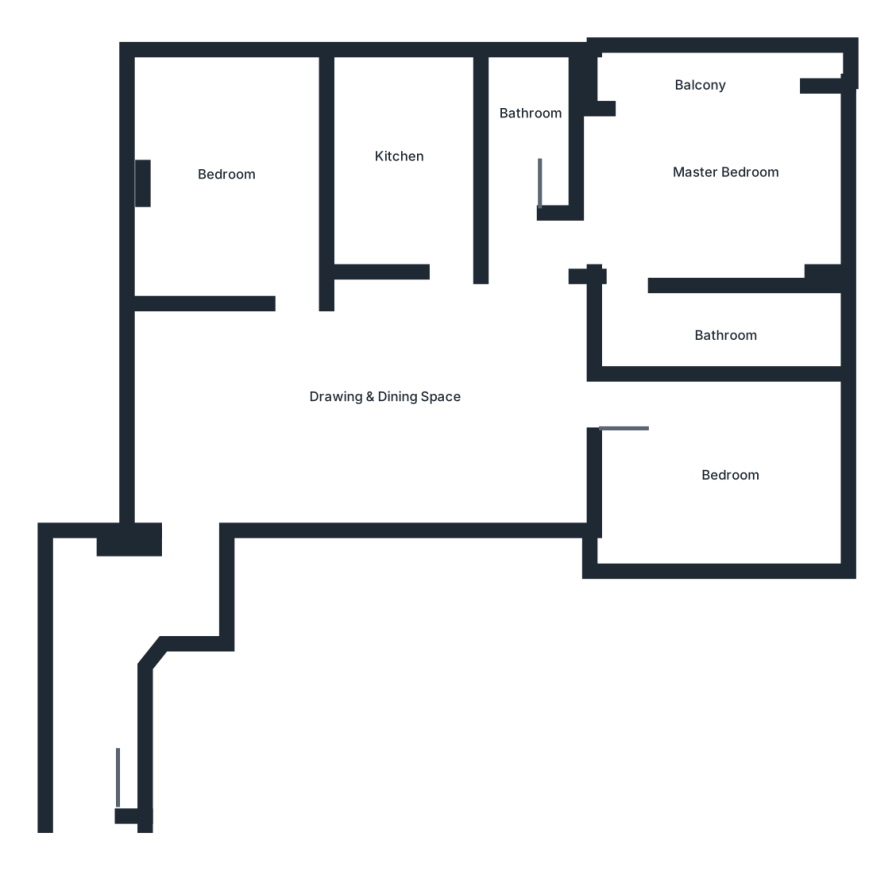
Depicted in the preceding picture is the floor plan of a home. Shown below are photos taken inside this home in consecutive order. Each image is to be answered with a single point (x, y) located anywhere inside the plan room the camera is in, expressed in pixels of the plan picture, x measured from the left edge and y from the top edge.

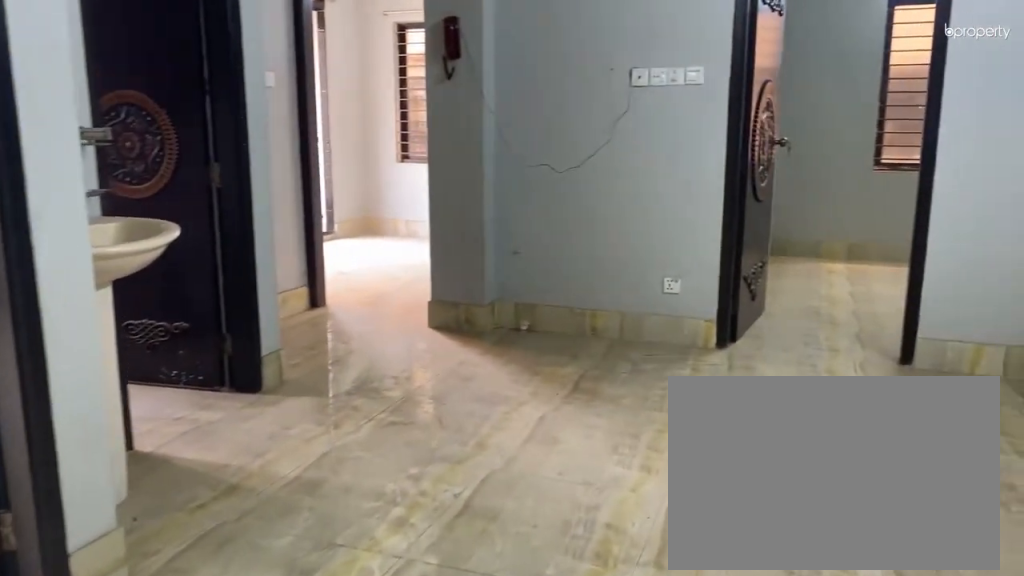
(378, 368)
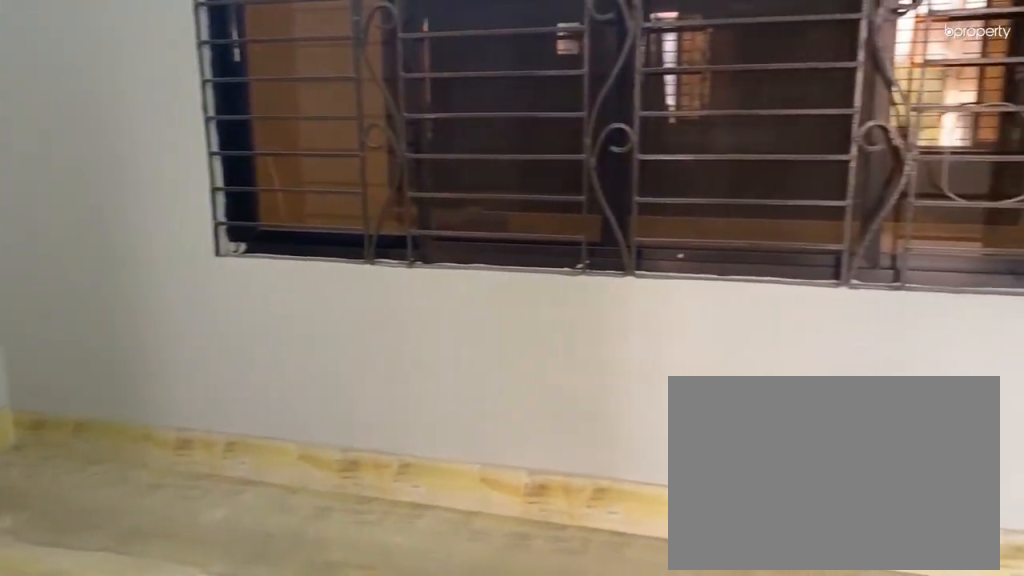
(378, 368)
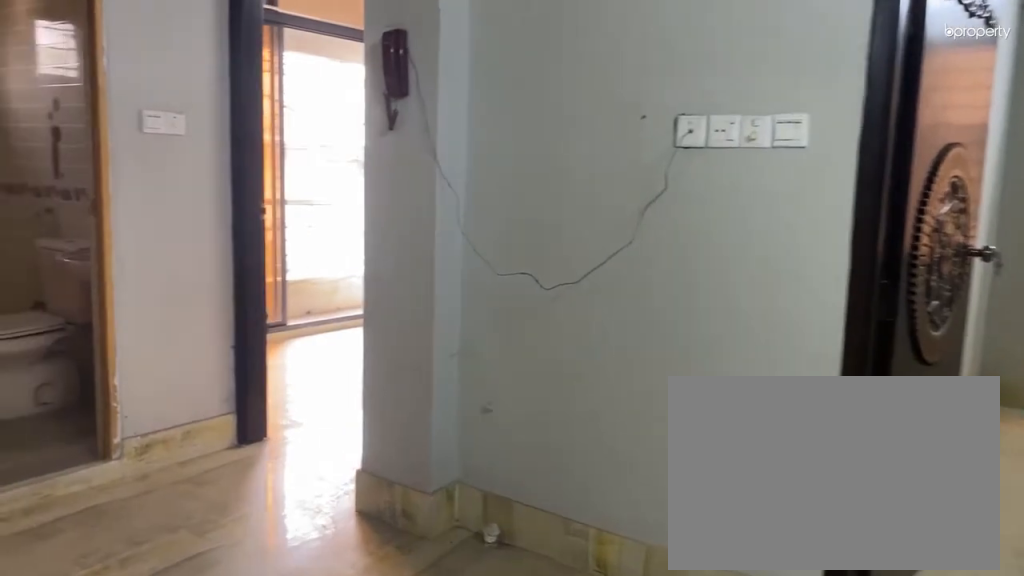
(378, 367)
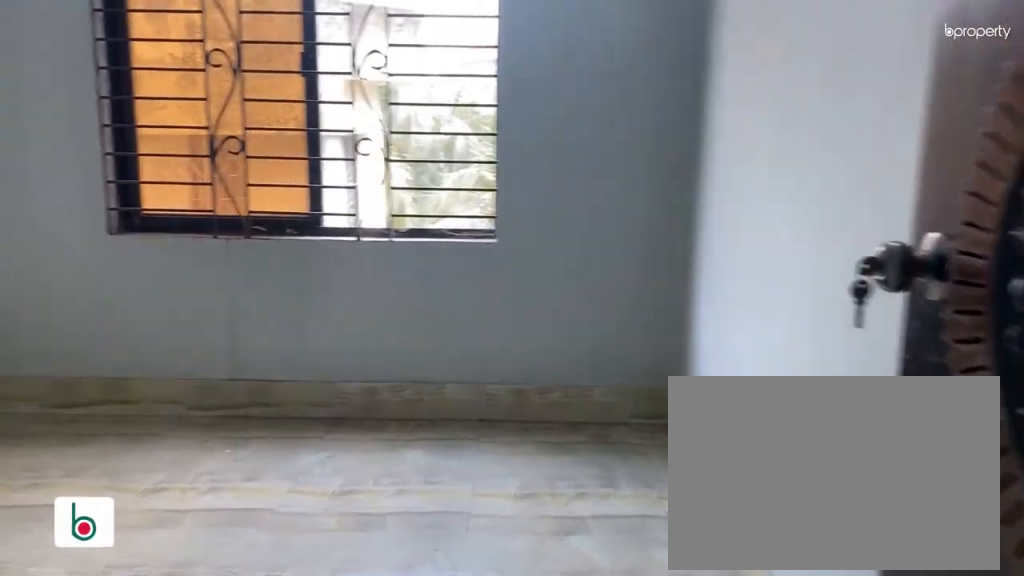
(329, 321)
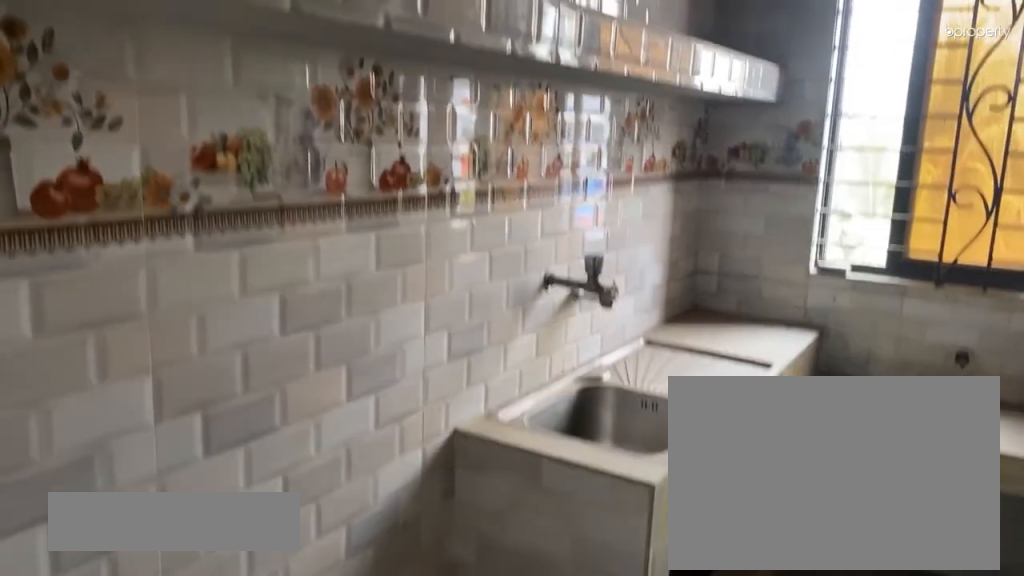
(409, 174)
